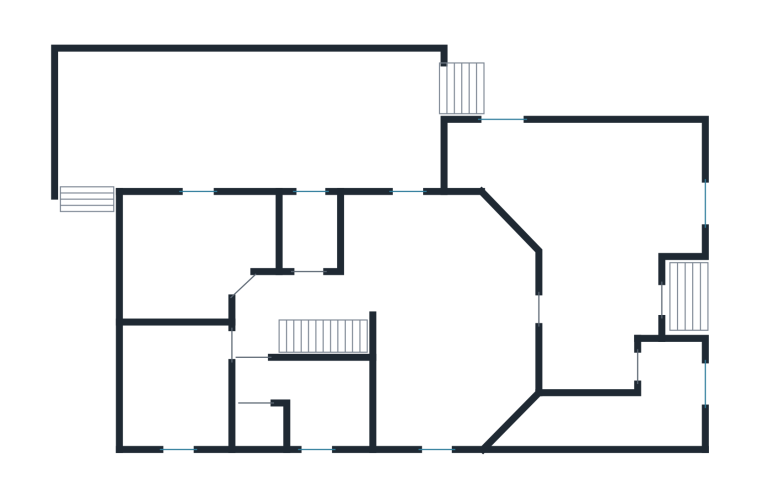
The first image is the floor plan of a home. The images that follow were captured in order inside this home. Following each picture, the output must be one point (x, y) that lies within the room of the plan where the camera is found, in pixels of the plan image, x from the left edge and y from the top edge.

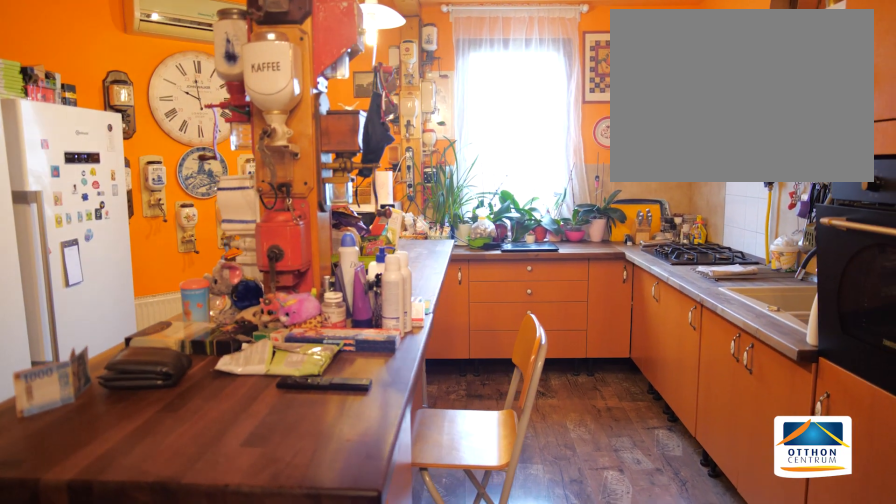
(437, 302)
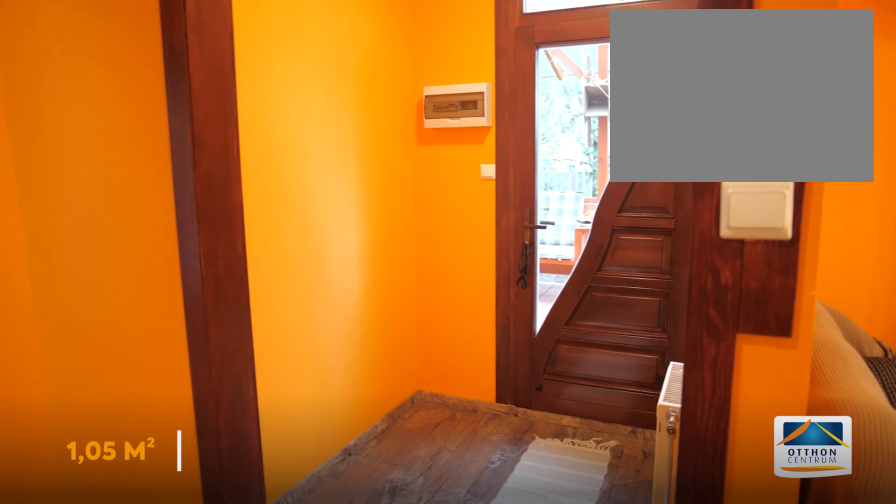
(310, 233)
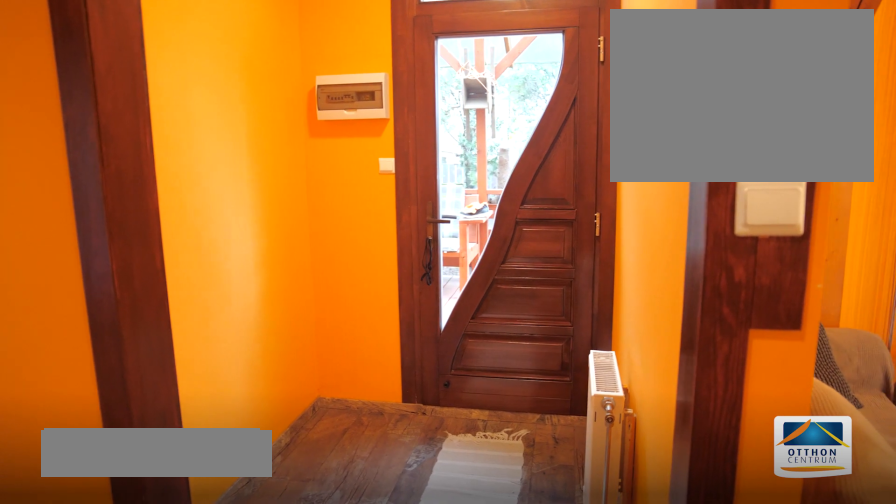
(310, 234)
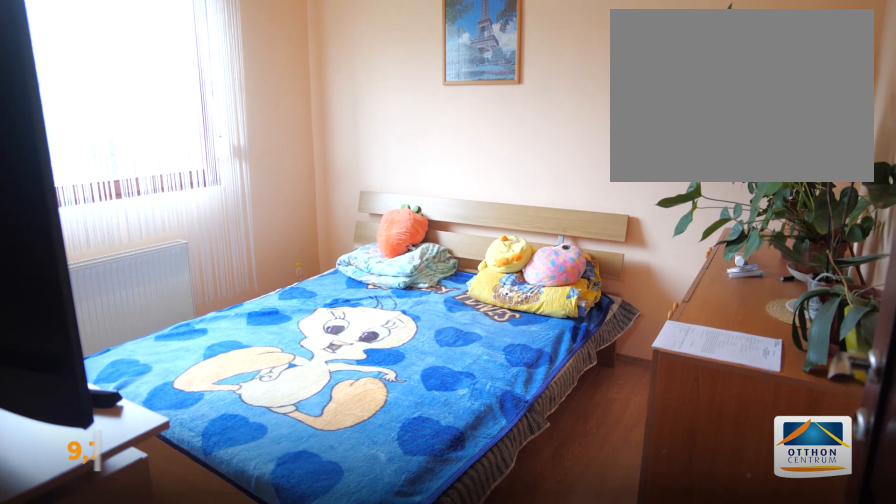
(173, 385)
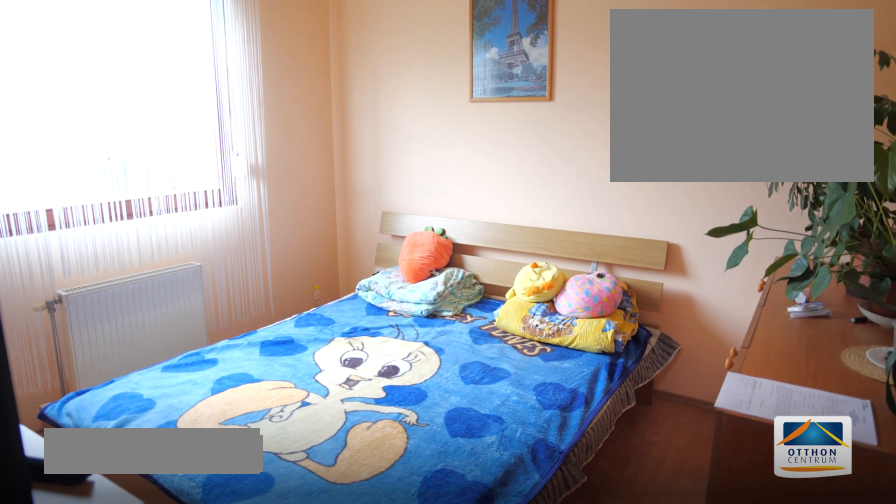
(173, 385)
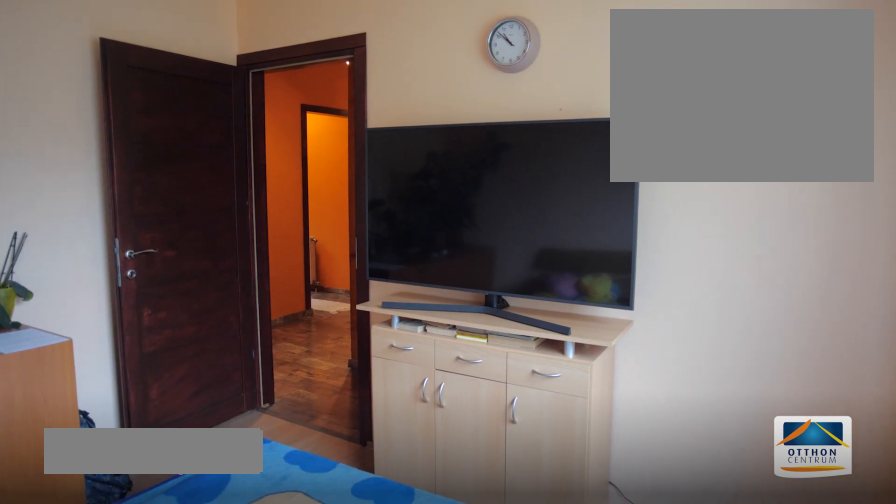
(173, 385)
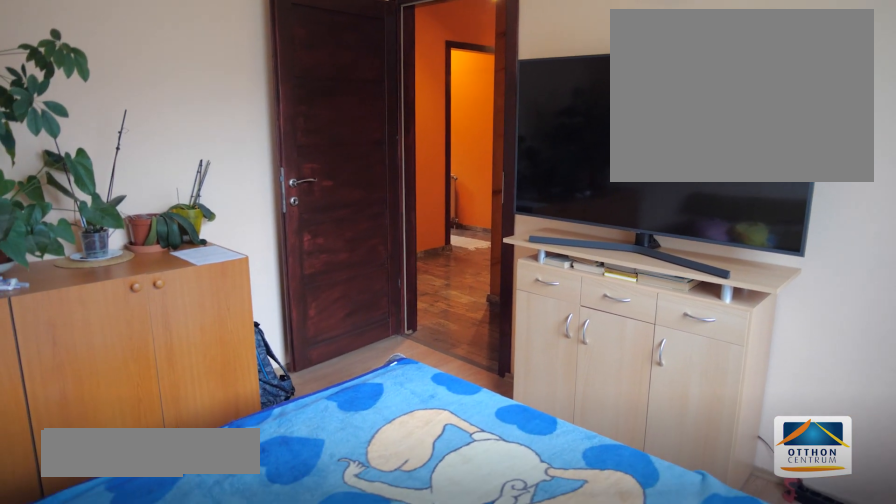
(173, 385)
